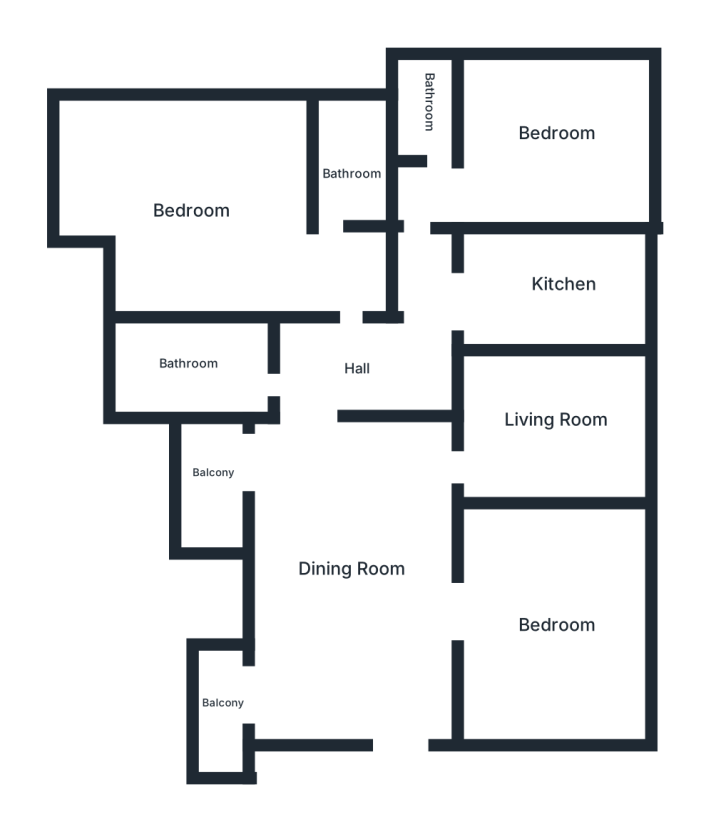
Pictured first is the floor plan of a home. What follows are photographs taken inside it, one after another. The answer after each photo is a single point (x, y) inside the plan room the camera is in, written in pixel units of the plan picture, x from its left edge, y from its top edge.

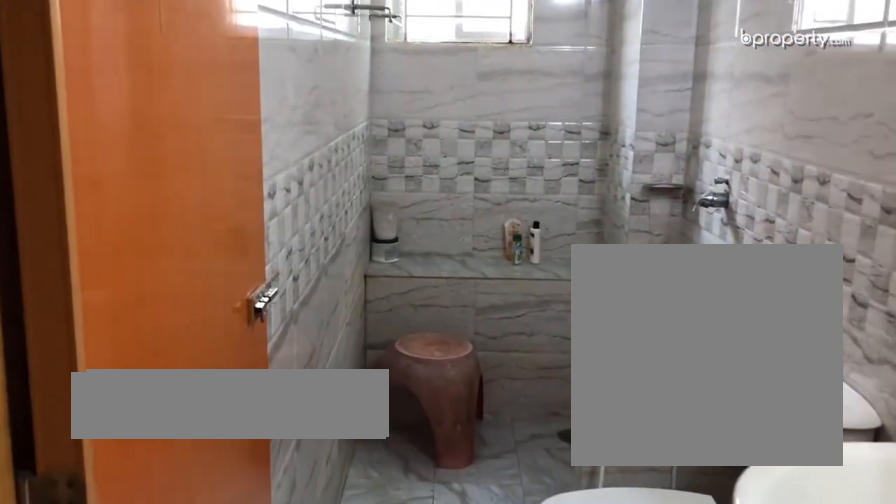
(352, 171)
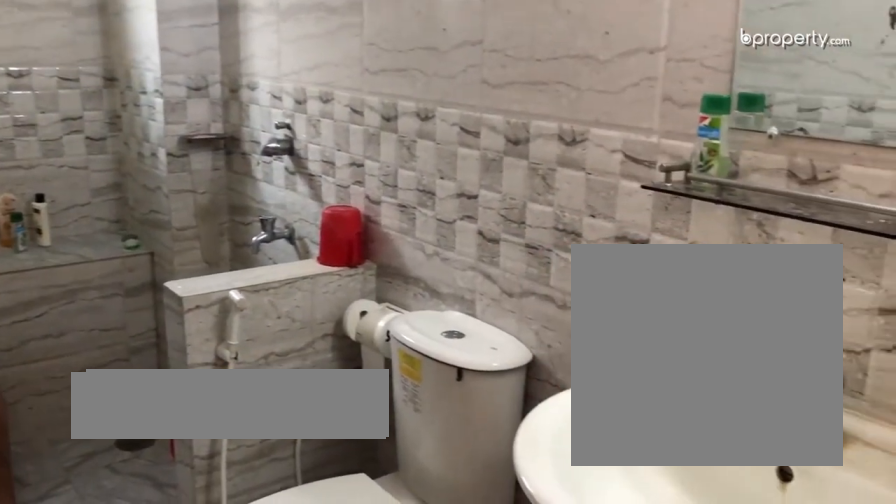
(352, 171)
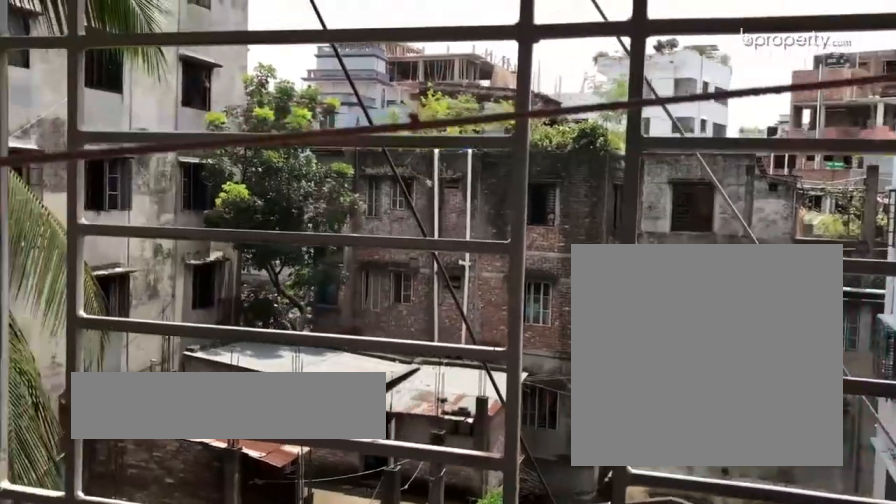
(225, 707)
